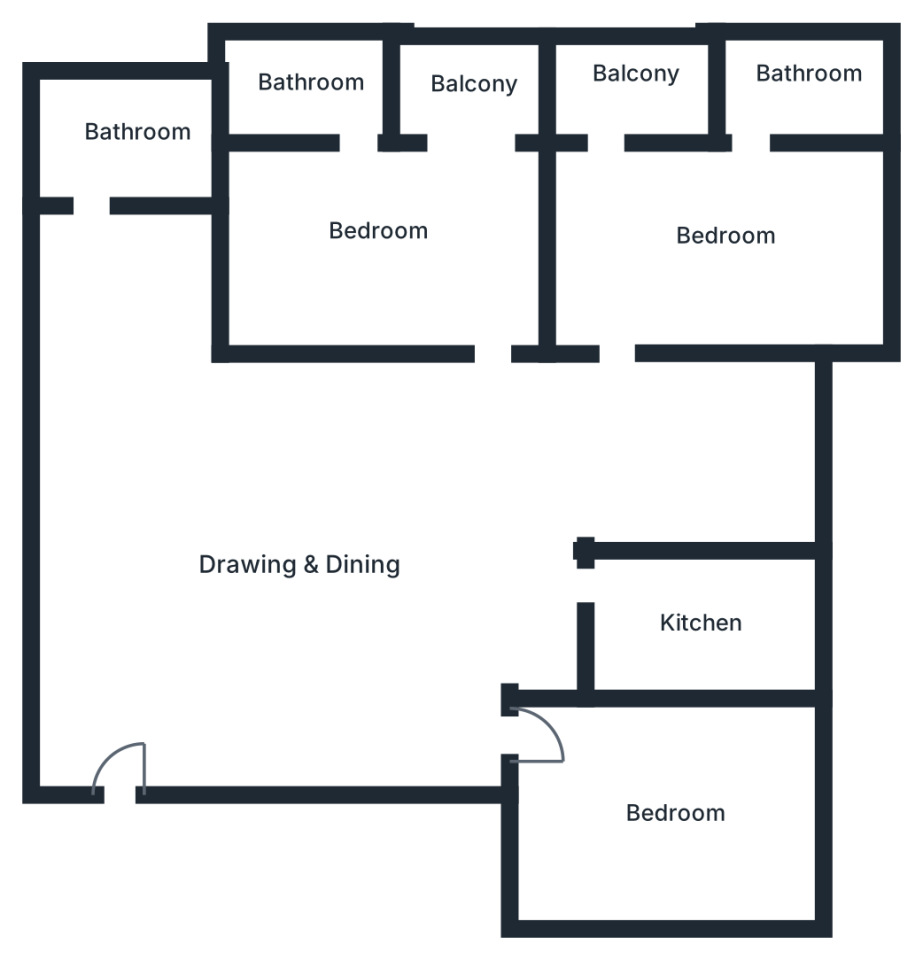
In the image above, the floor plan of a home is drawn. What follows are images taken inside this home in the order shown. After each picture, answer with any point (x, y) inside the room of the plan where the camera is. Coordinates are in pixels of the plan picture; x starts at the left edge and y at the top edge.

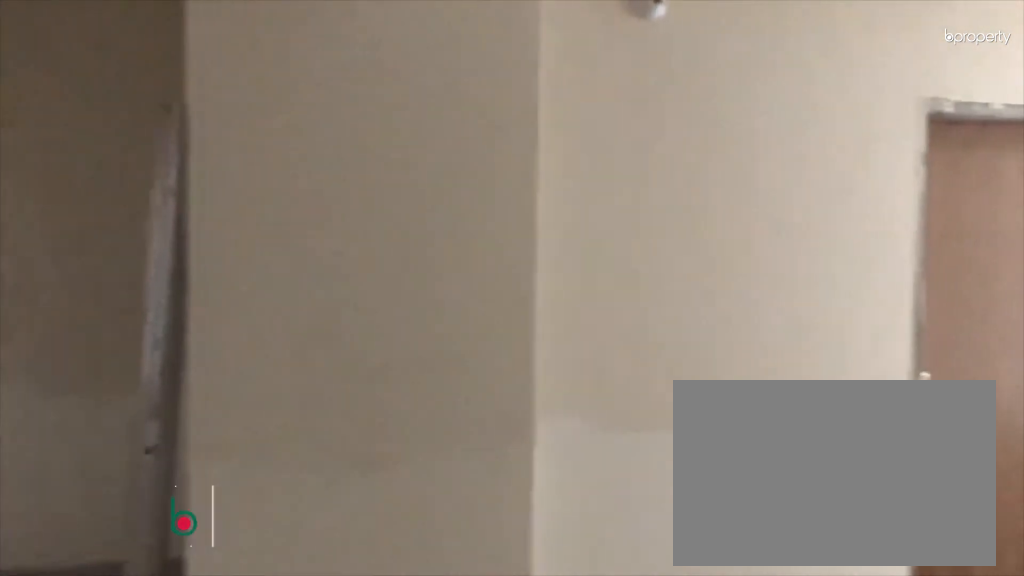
(292, 541)
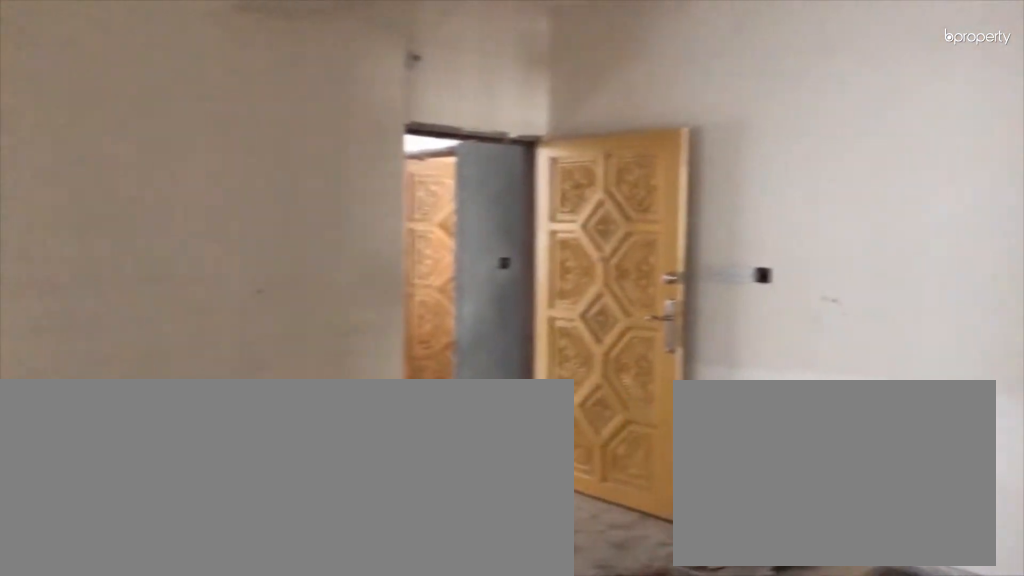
(292, 541)
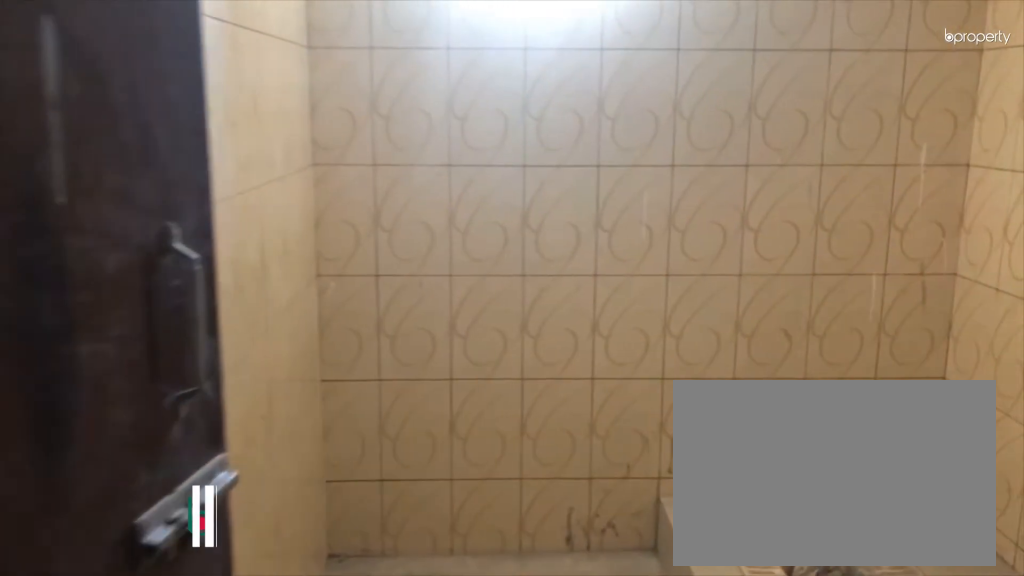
(137, 133)
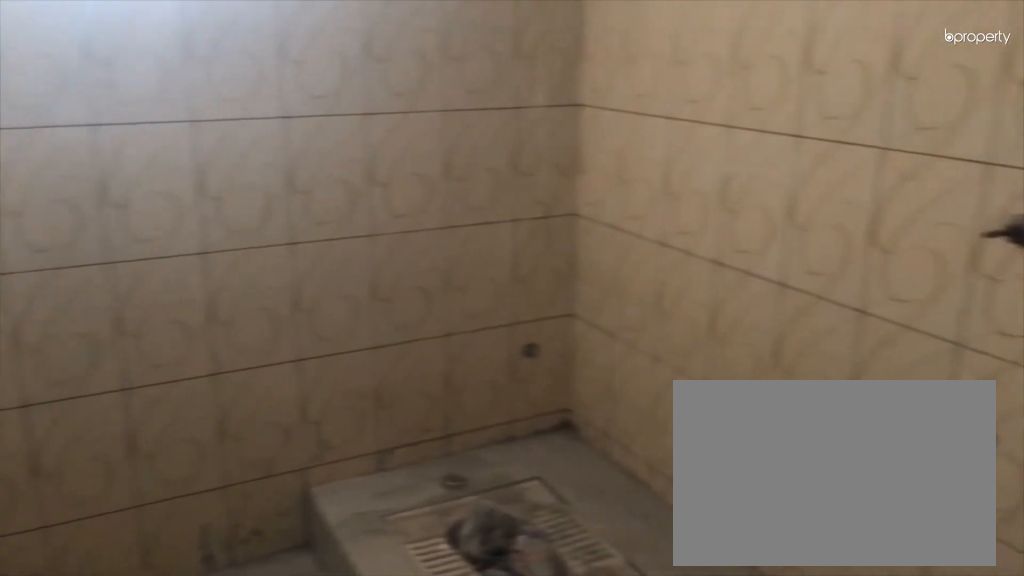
(137, 133)
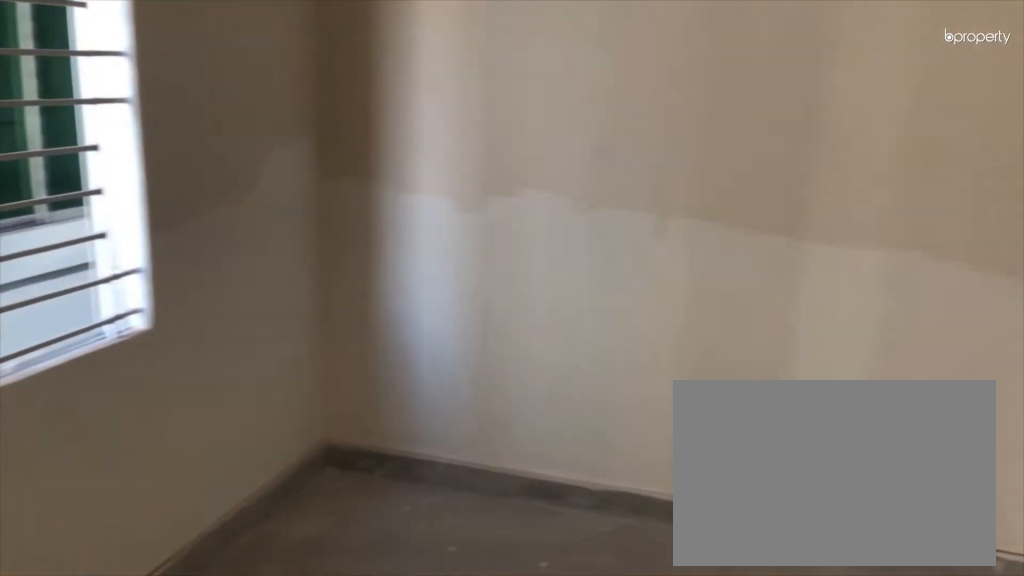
(731, 239)
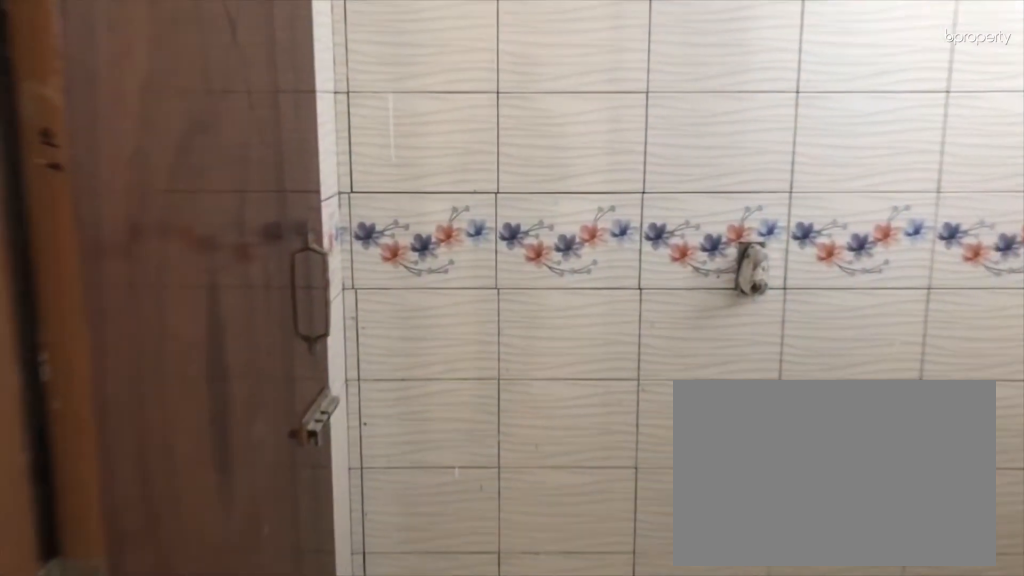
(802, 91)
